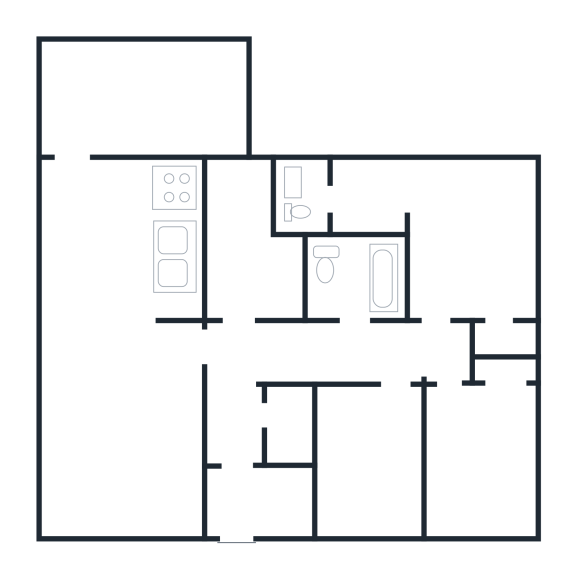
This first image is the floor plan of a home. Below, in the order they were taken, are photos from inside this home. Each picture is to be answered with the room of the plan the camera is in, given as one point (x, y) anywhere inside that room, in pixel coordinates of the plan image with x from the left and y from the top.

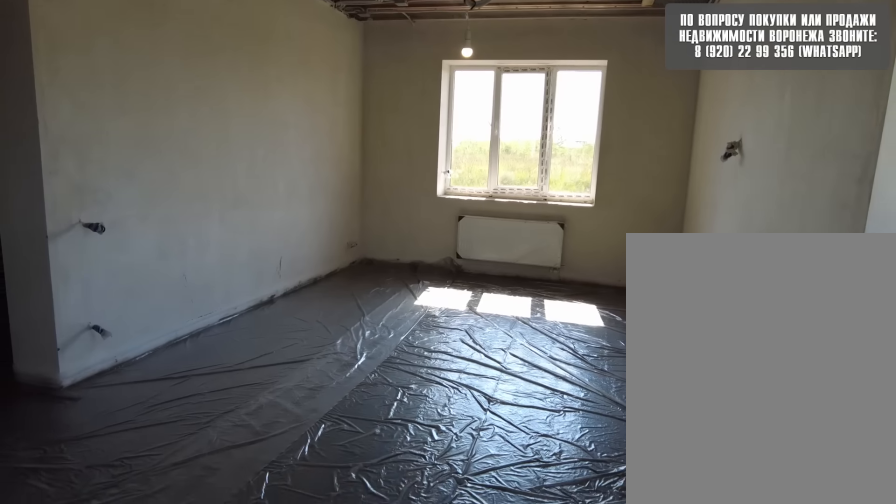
(98, 245)
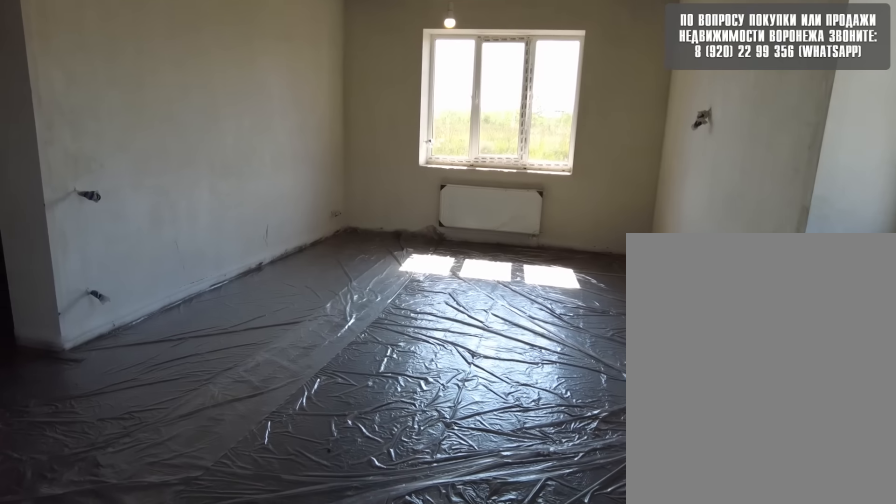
(98, 229)
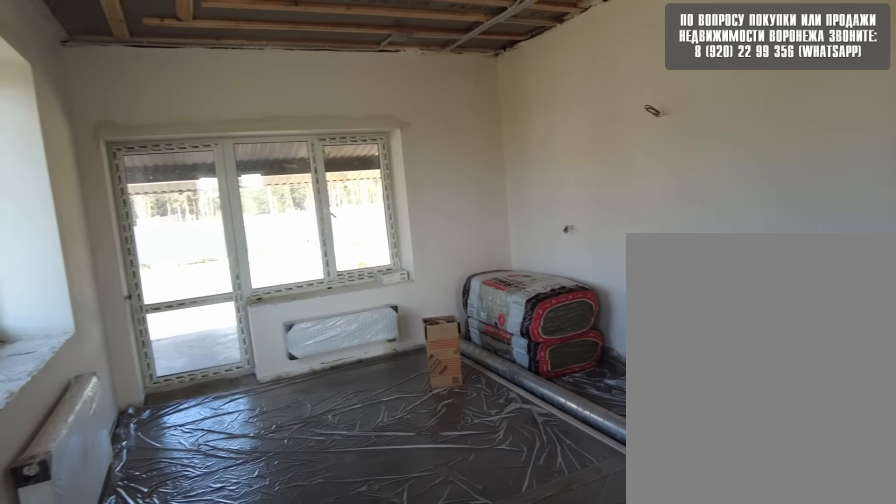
(98, 206)
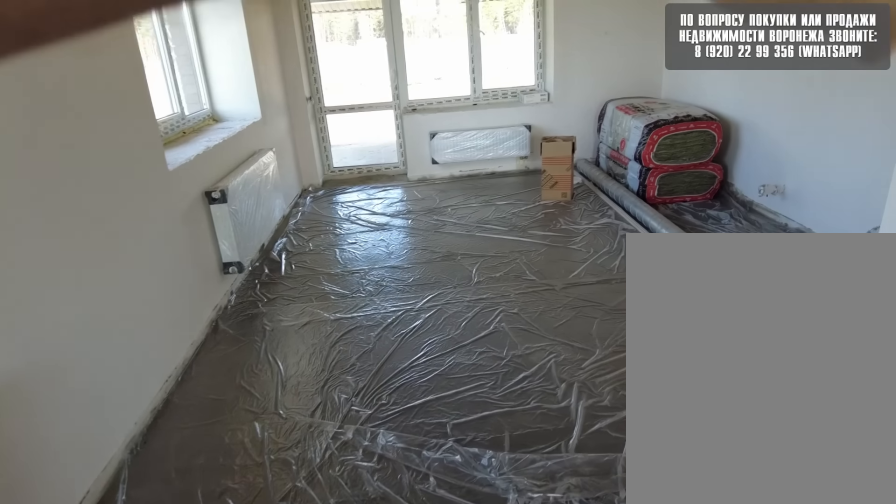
(98, 208)
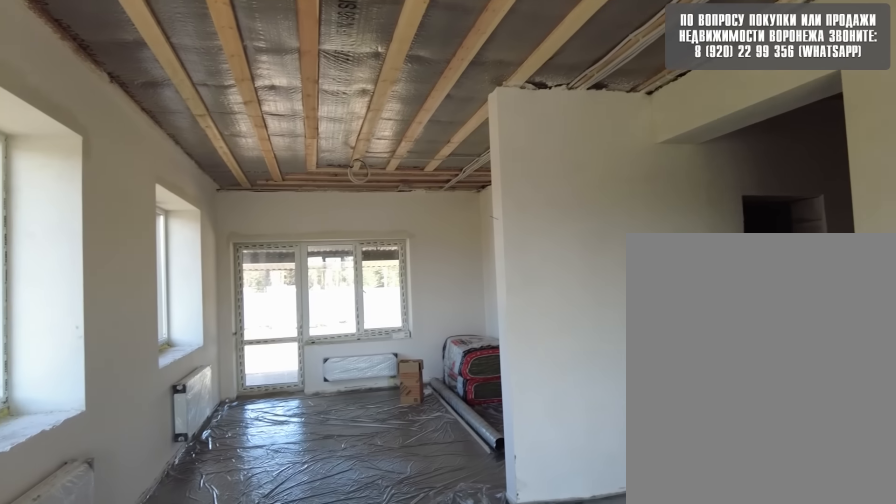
(99, 206)
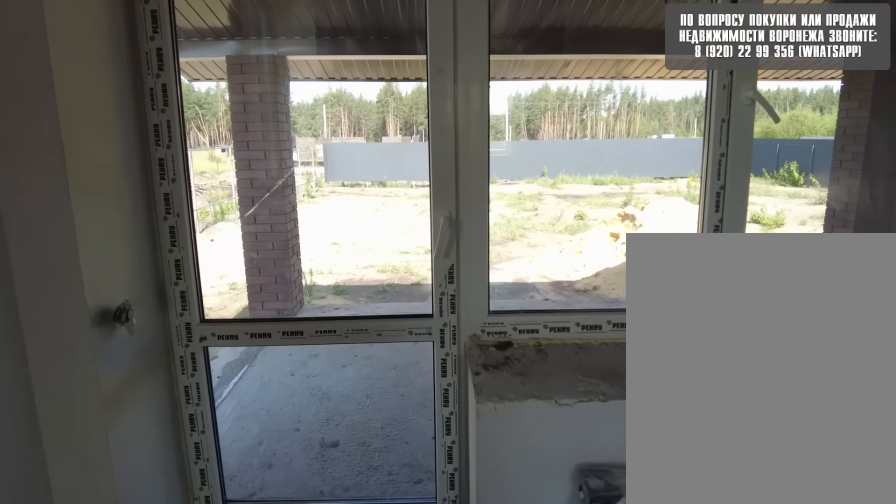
(100, 201)
